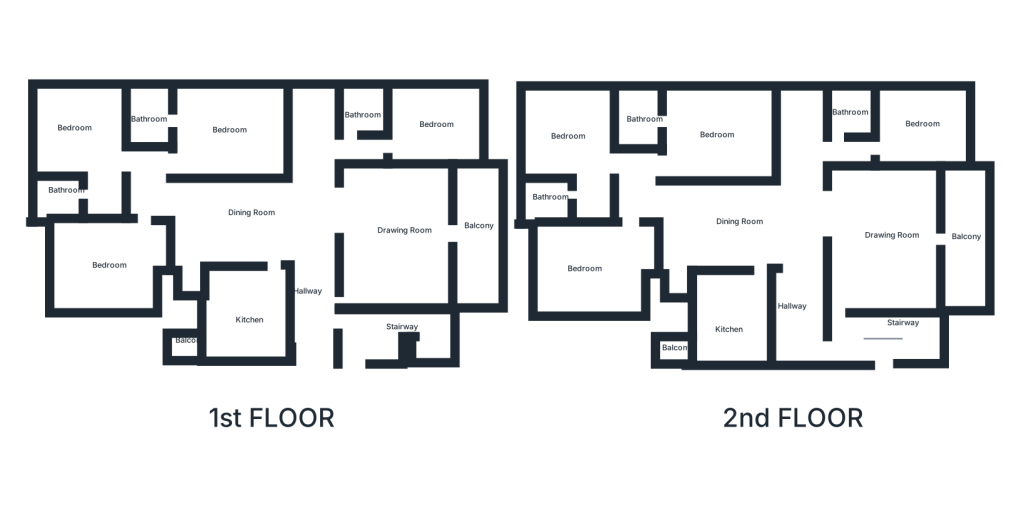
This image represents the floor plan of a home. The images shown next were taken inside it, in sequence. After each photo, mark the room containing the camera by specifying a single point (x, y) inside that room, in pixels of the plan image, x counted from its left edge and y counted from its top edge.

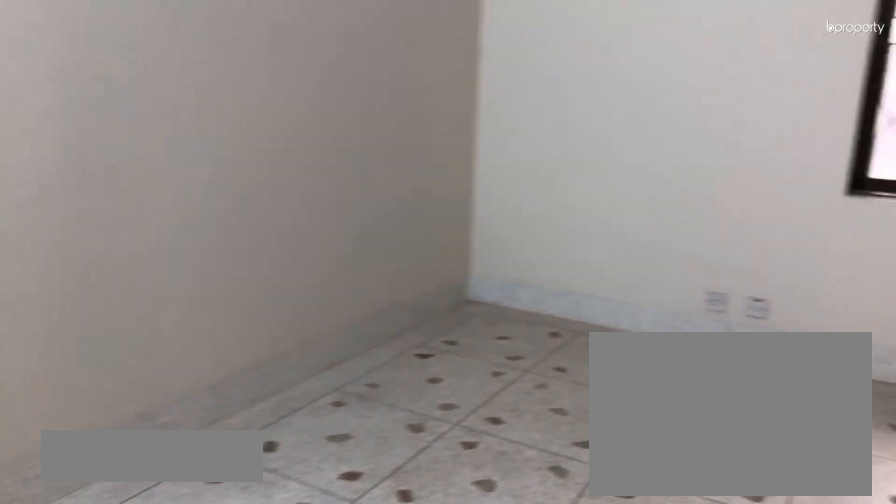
(605, 258)
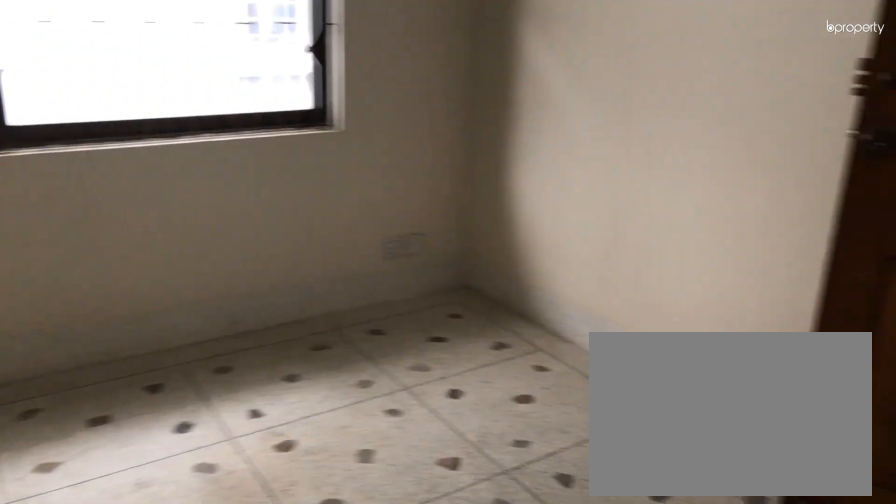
(573, 137)
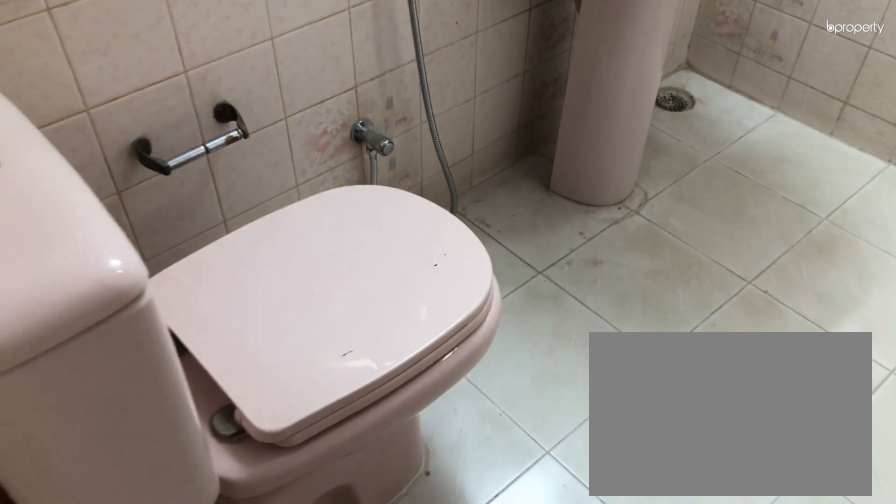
(551, 195)
